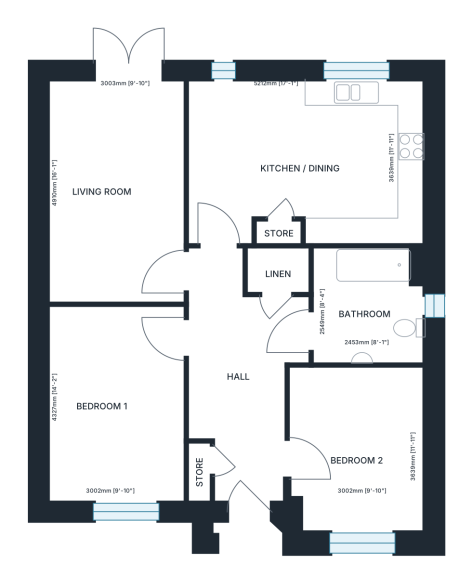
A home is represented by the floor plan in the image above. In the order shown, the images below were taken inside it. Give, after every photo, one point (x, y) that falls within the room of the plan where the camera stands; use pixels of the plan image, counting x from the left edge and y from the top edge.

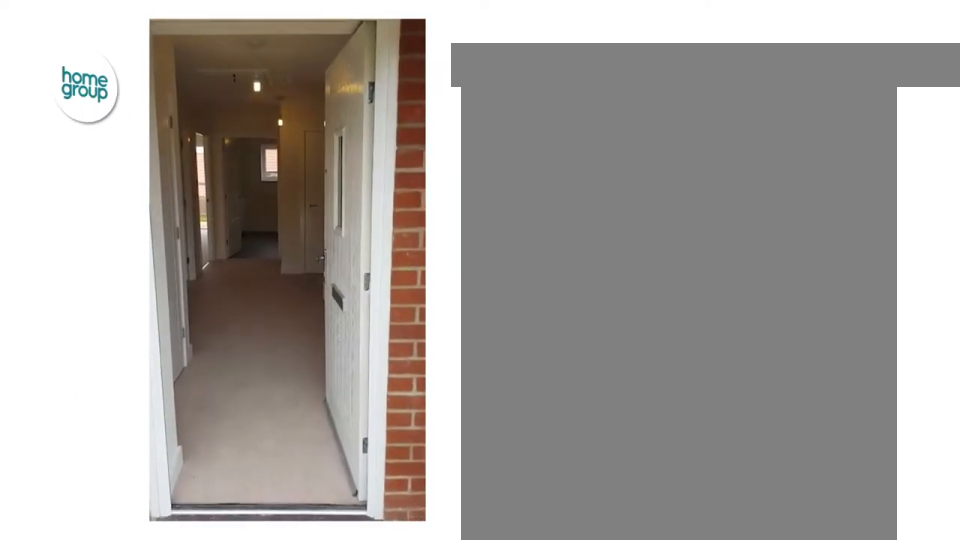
(275, 363)
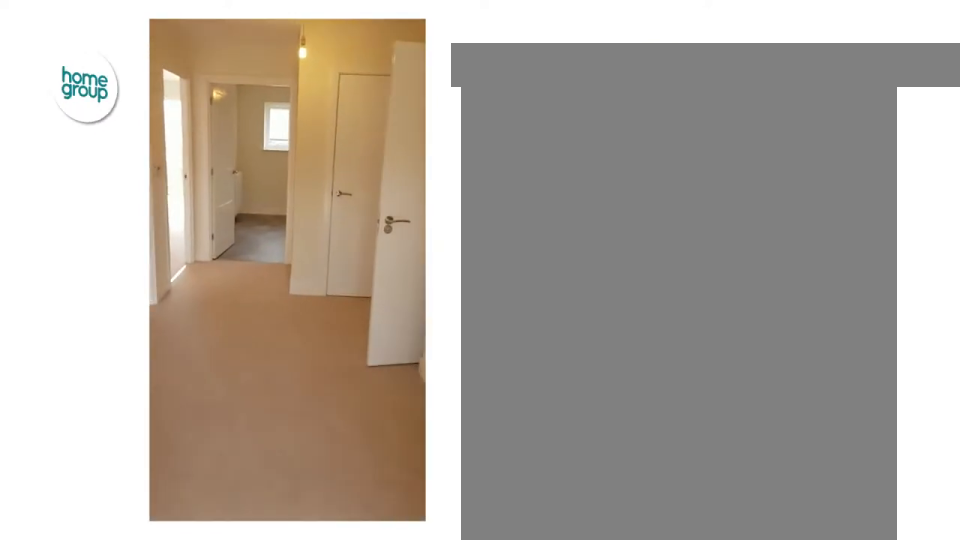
(275, 363)
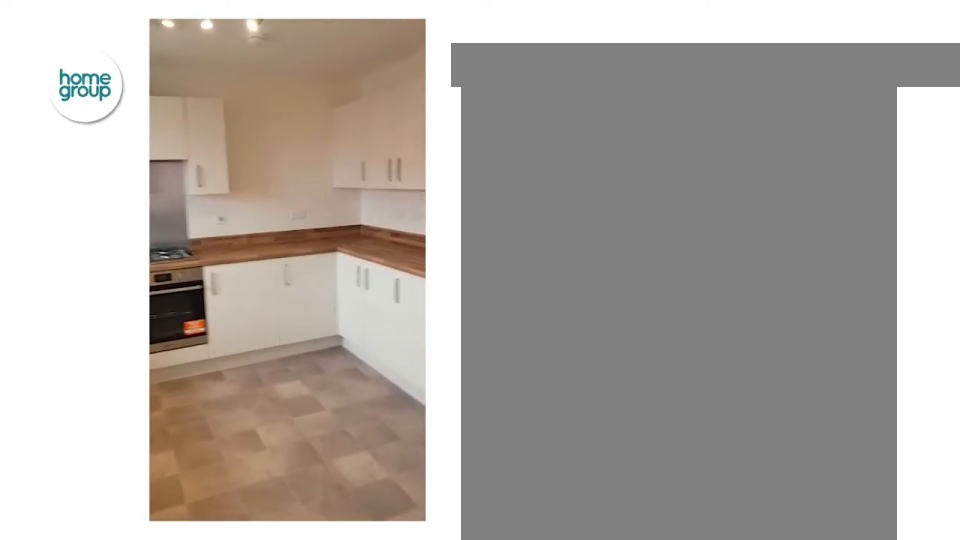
(306, 161)
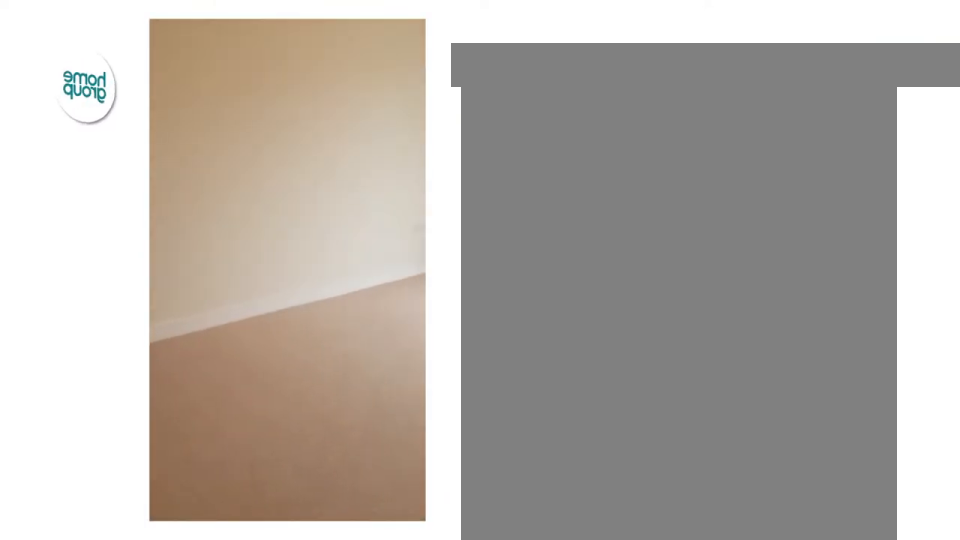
(116, 190)
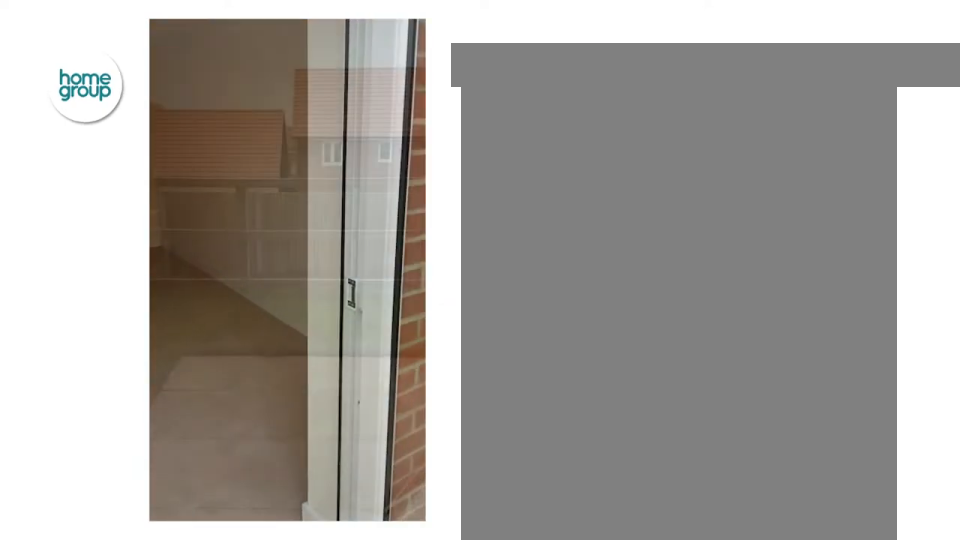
(116, 190)
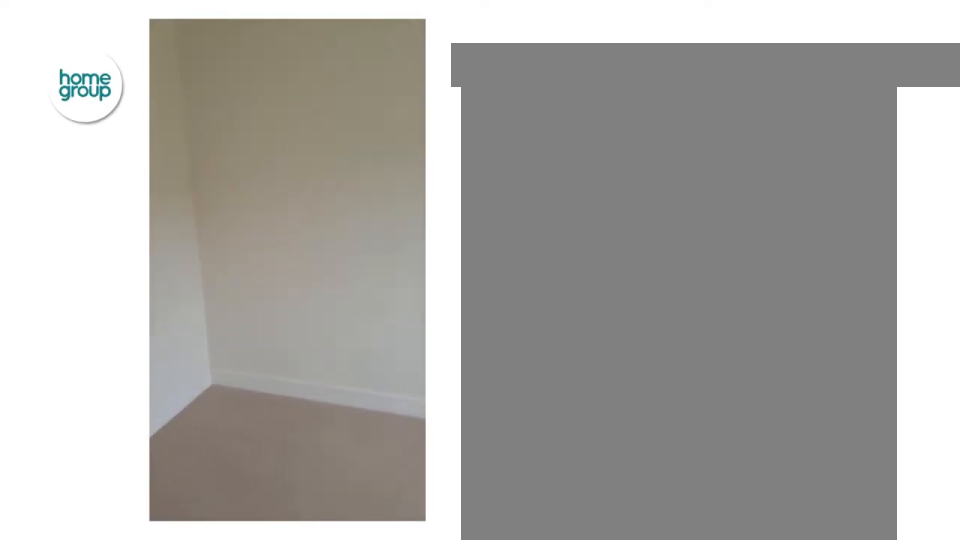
(359, 449)
